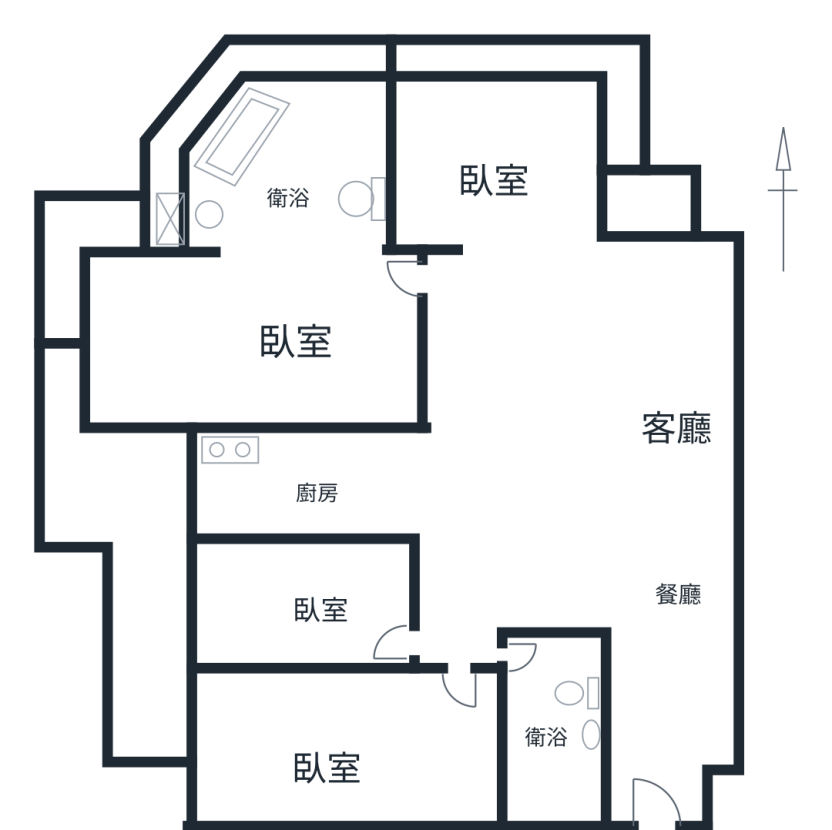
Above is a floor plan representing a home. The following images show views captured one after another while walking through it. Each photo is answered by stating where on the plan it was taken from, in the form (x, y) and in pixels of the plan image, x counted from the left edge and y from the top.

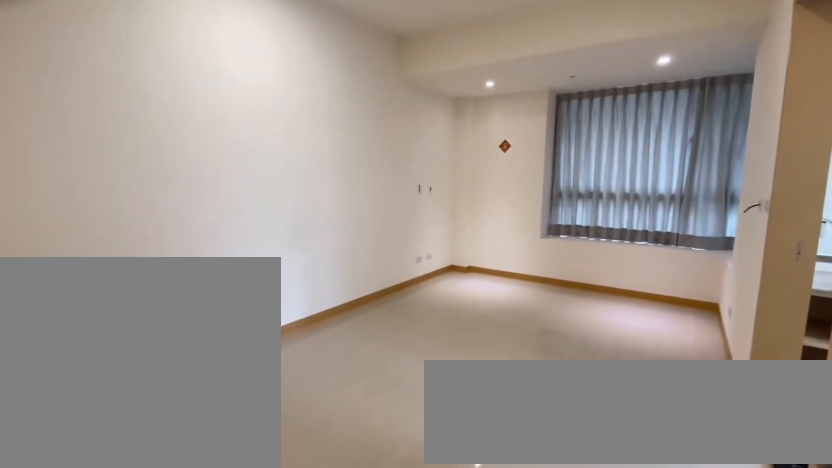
(306, 276)
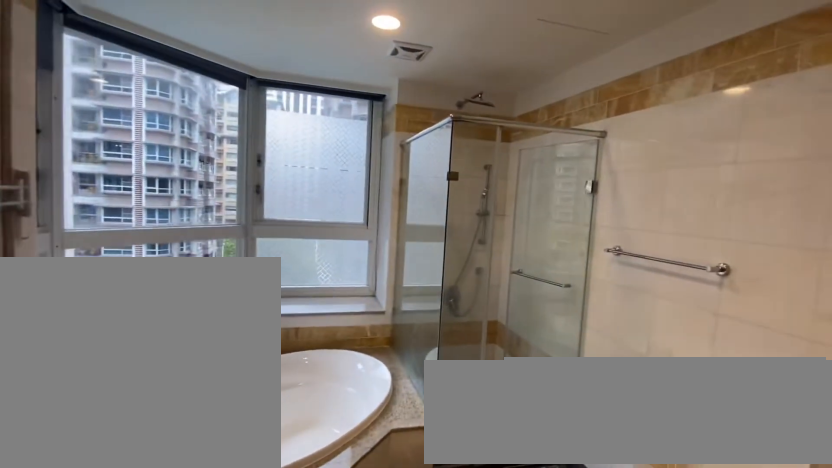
(286, 154)
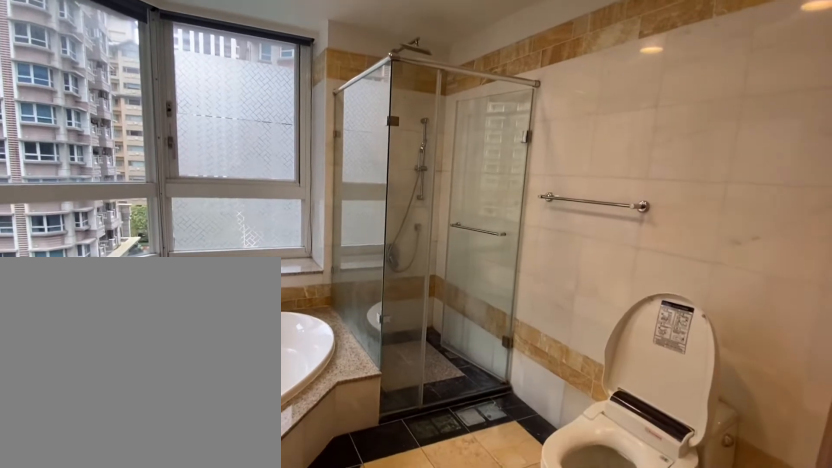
(287, 154)
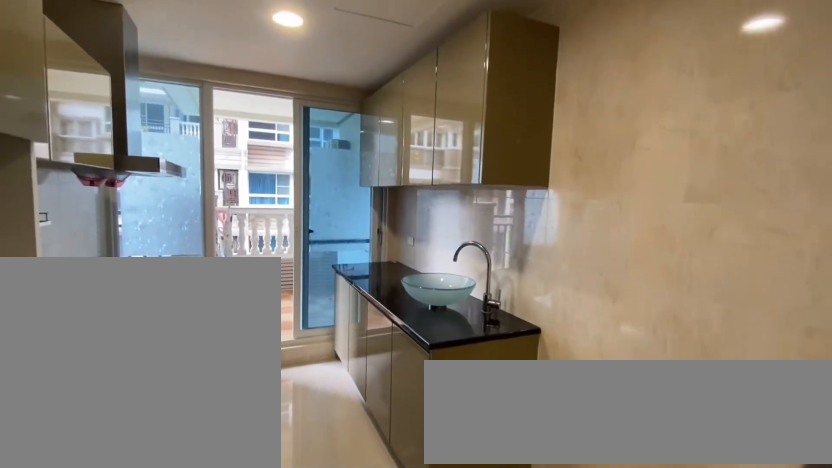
(318, 466)
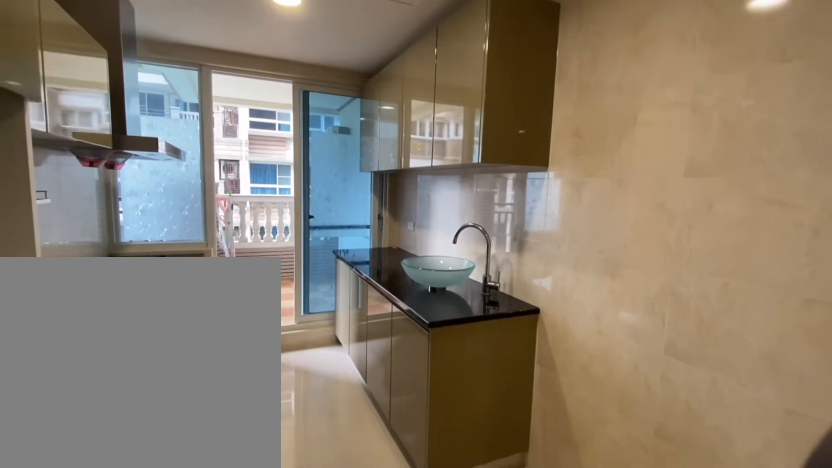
(330, 434)
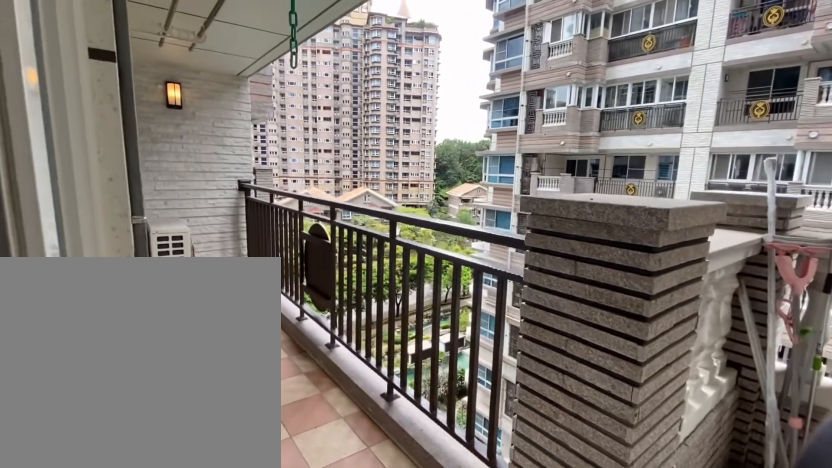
(133, 530)
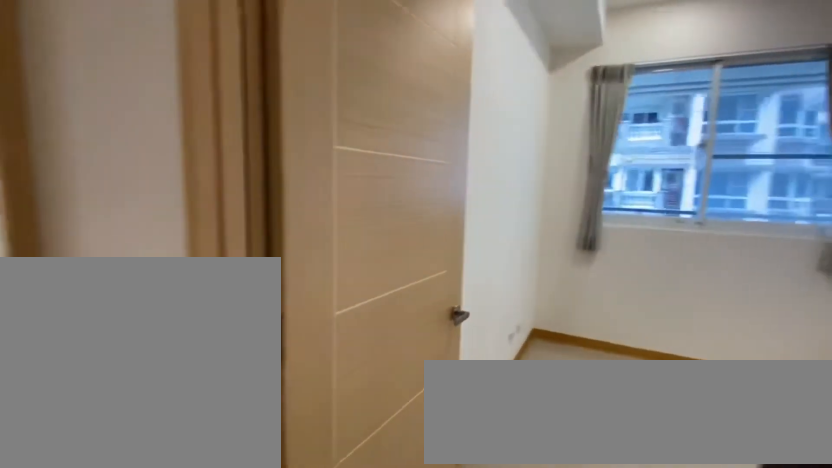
(331, 540)
